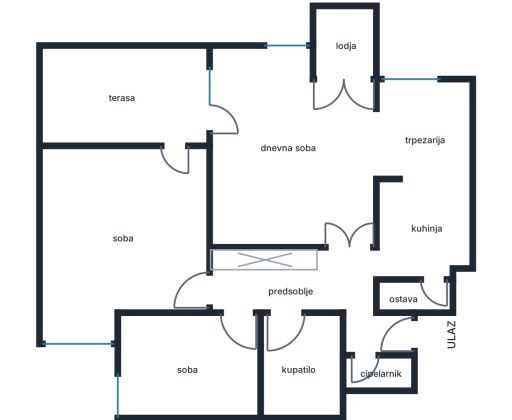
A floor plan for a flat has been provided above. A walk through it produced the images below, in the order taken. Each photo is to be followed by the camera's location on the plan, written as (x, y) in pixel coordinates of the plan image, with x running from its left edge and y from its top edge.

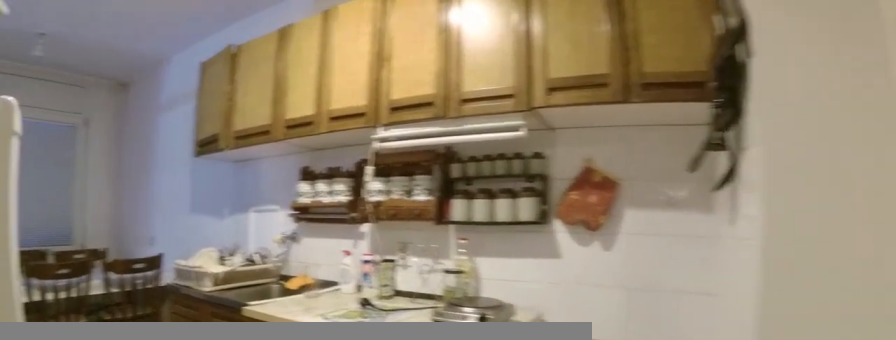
(375, 275)
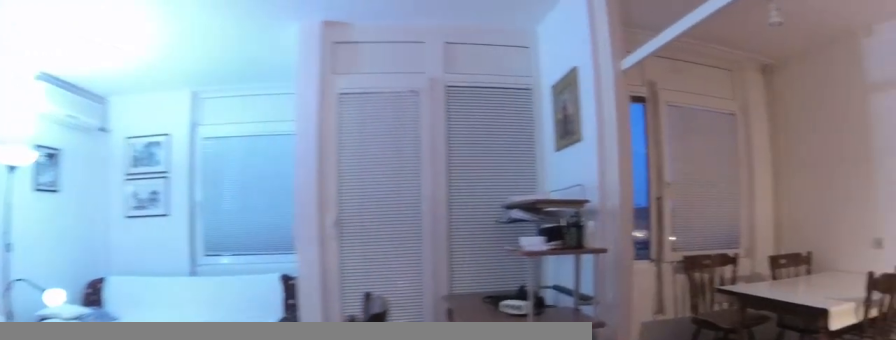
(348, 189)
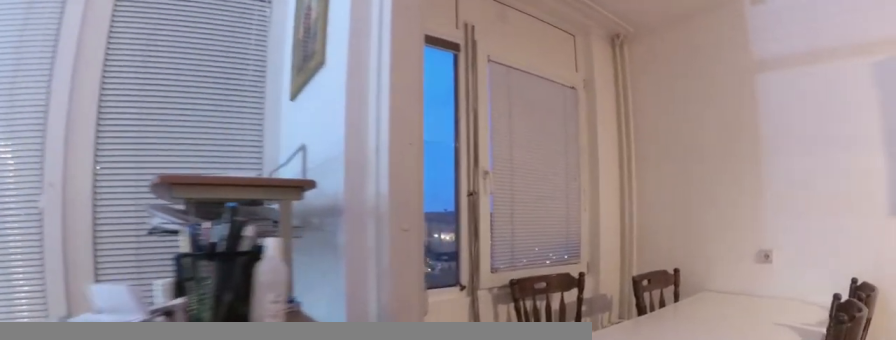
(352, 166)
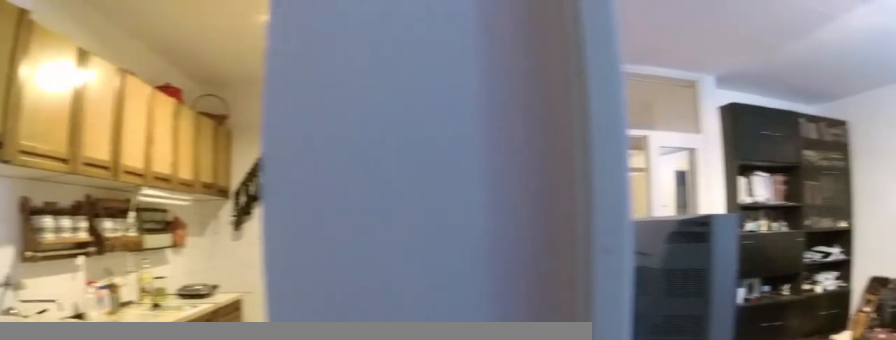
(411, 113)
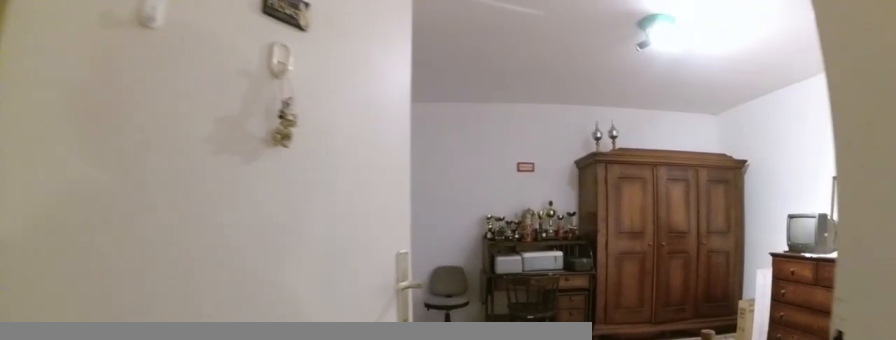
(237, 288)
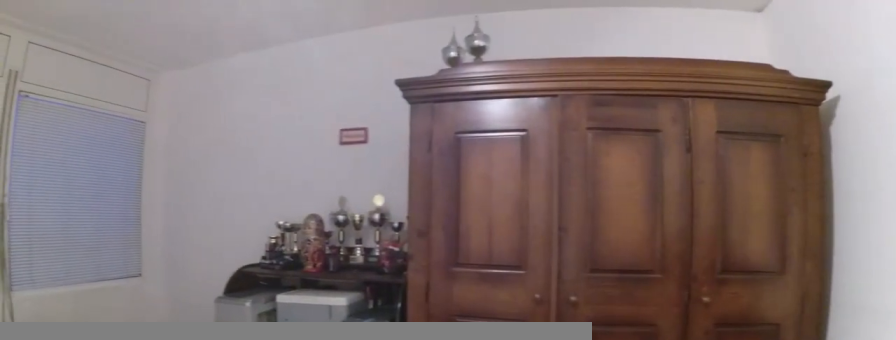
(195, 184)
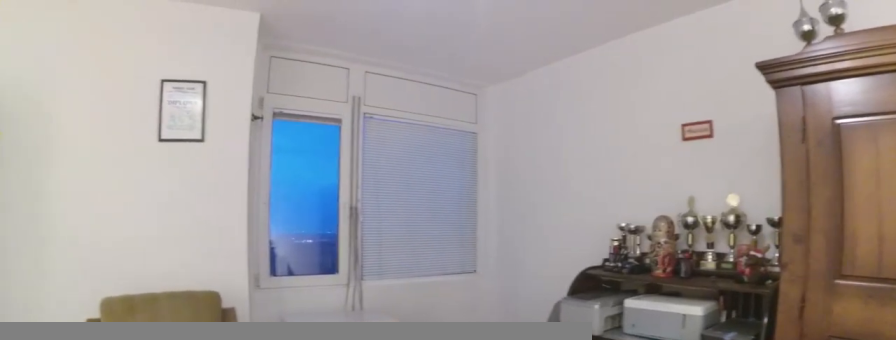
(185, 174)
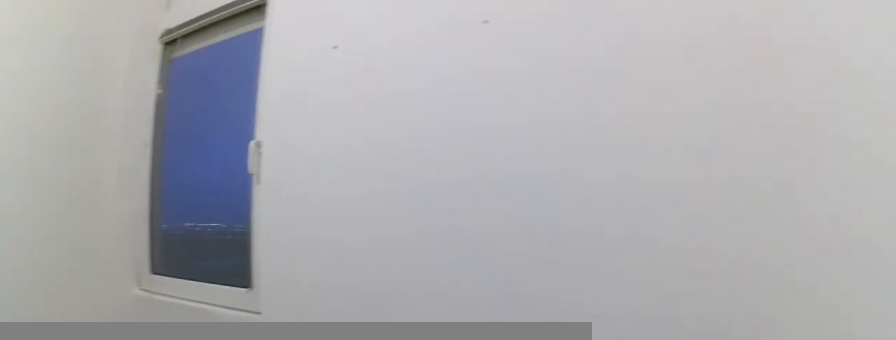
(195, 337)
